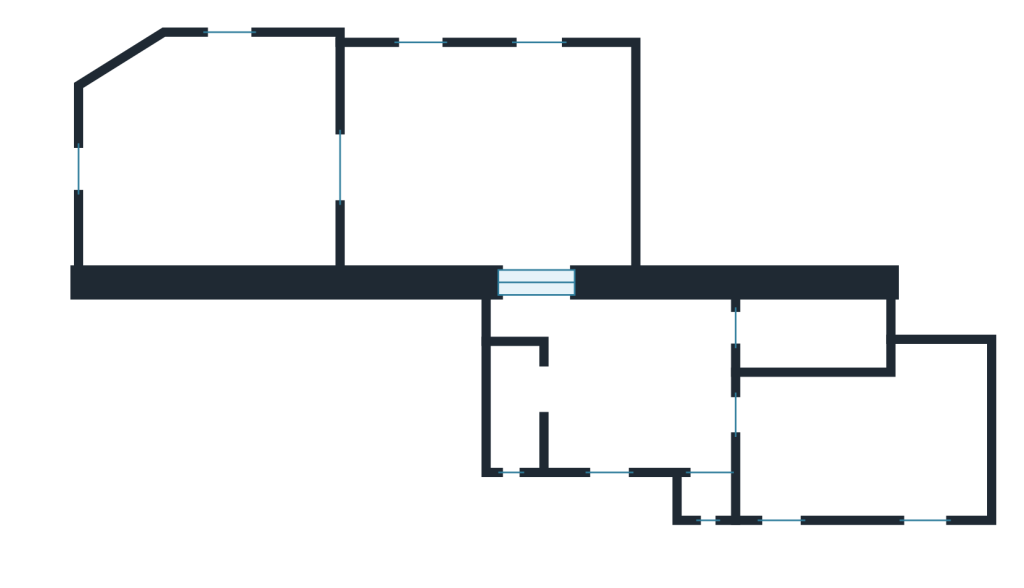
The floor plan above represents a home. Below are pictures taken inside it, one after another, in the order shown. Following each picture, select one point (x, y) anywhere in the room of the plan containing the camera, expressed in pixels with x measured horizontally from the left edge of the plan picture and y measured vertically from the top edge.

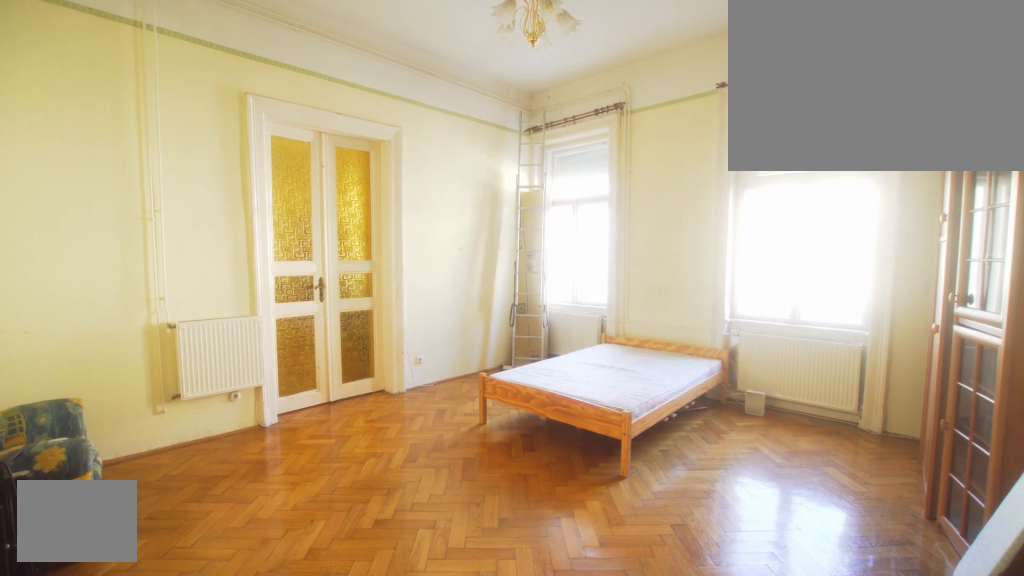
(493, 167)
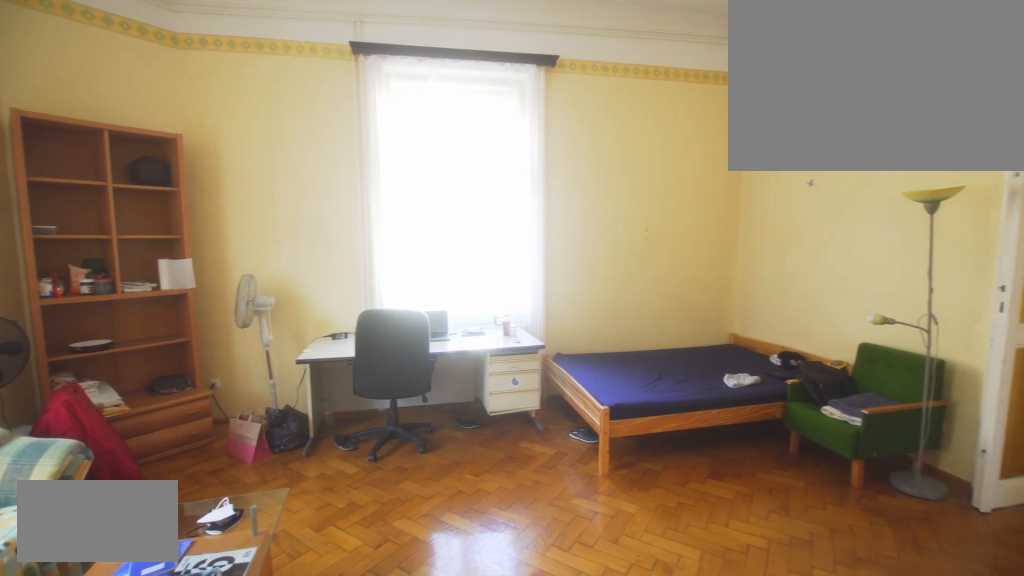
(213, 167)
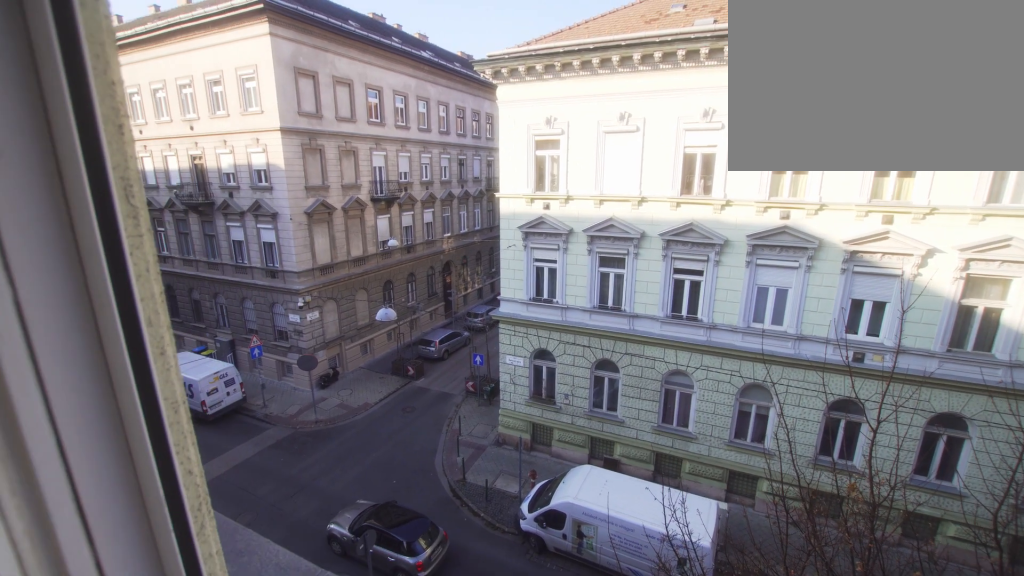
(212, 166)
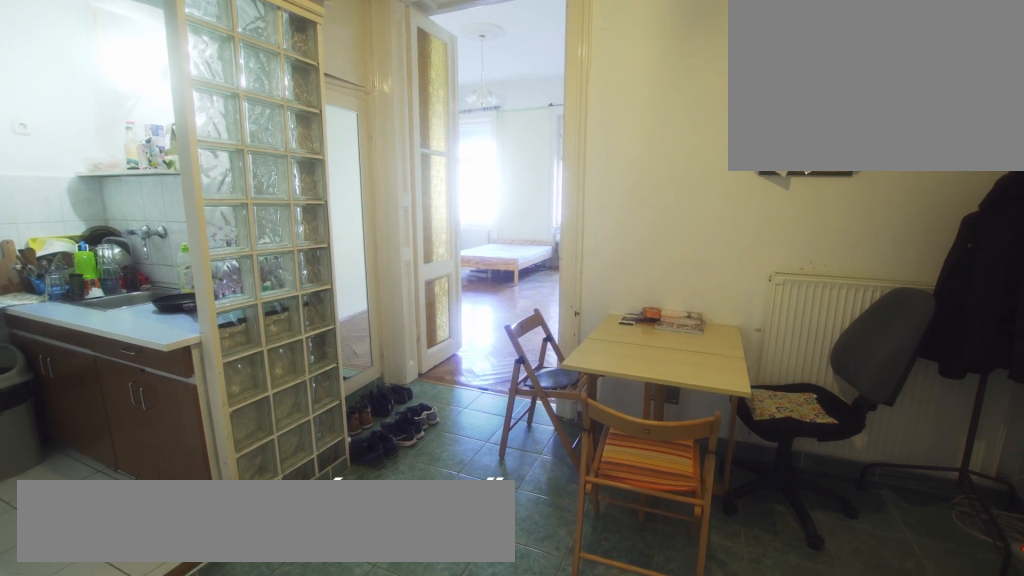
(614, 390)
